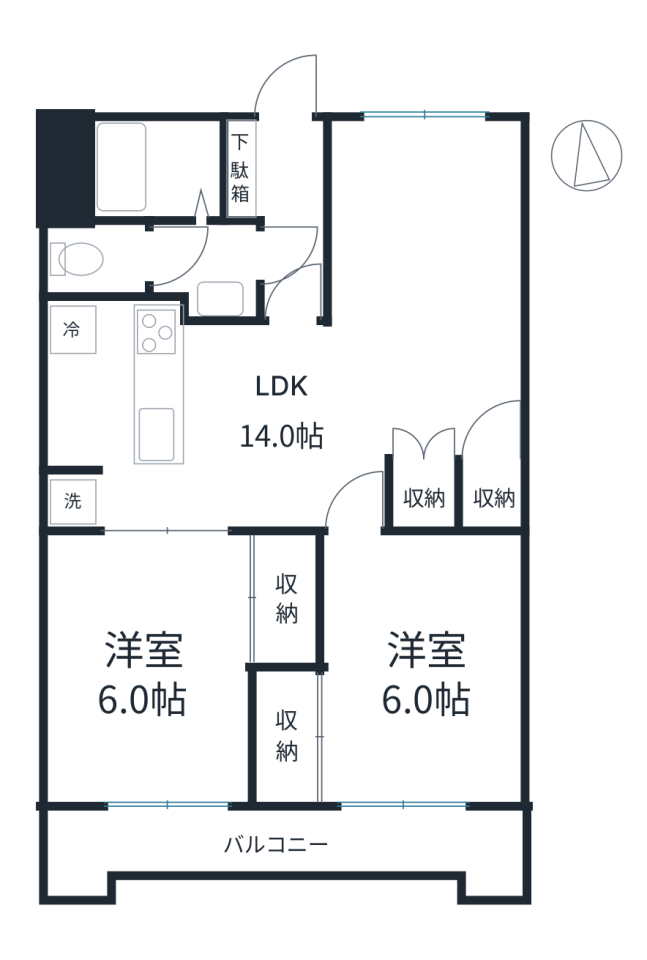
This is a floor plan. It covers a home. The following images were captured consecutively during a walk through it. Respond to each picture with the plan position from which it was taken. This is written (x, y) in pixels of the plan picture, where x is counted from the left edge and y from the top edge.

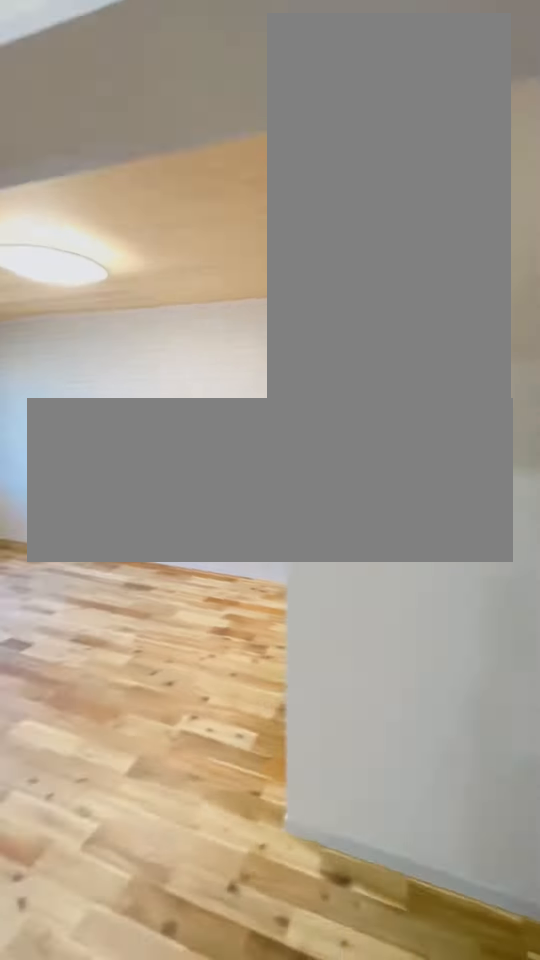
(290, 479)
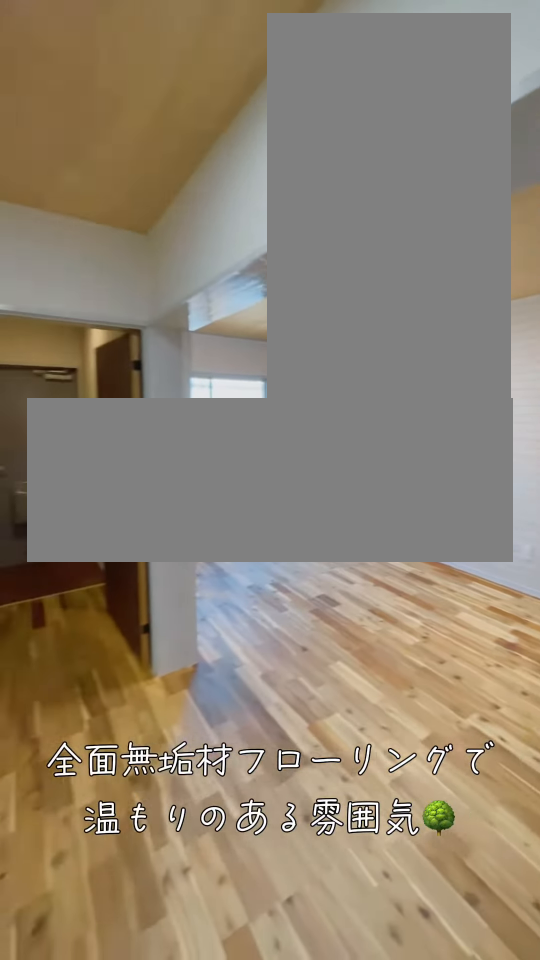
(292, 492)
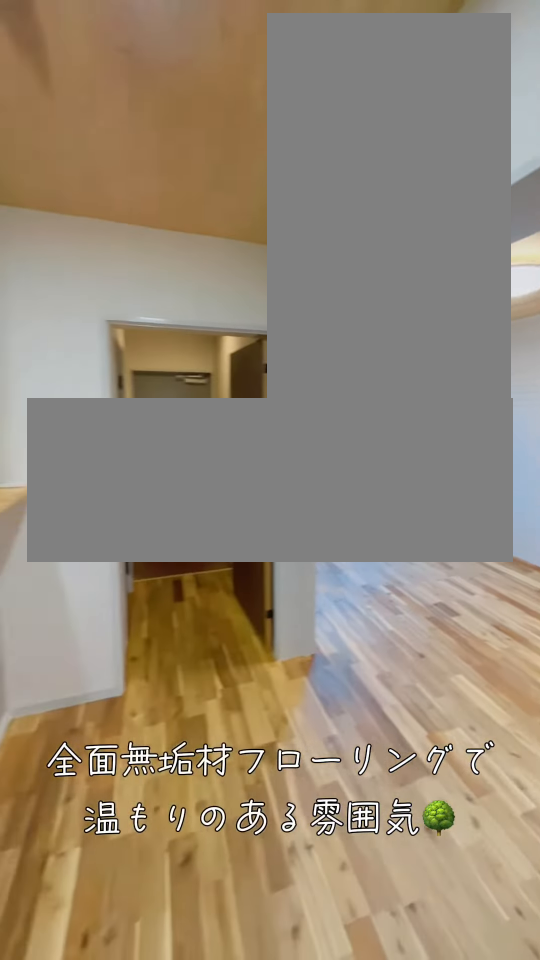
(292, 492)
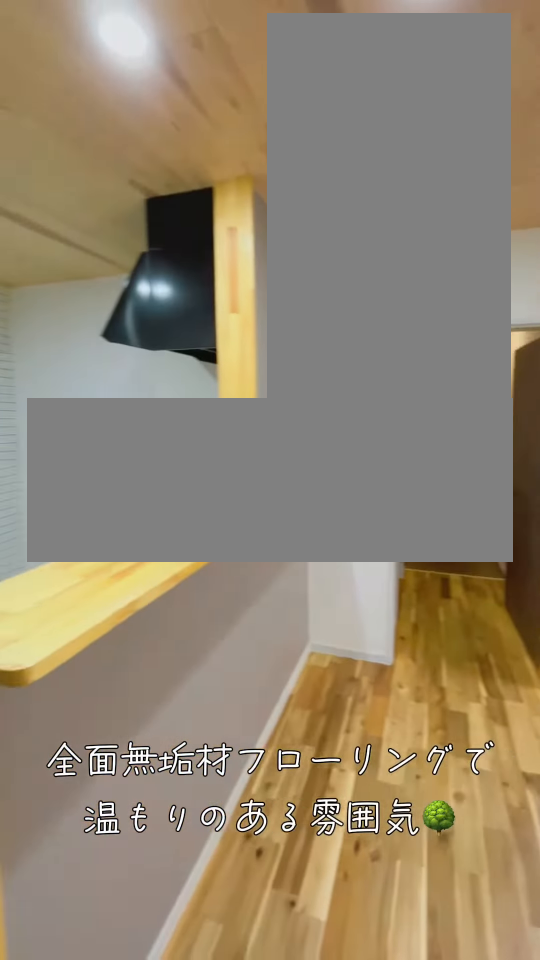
(289, 479)
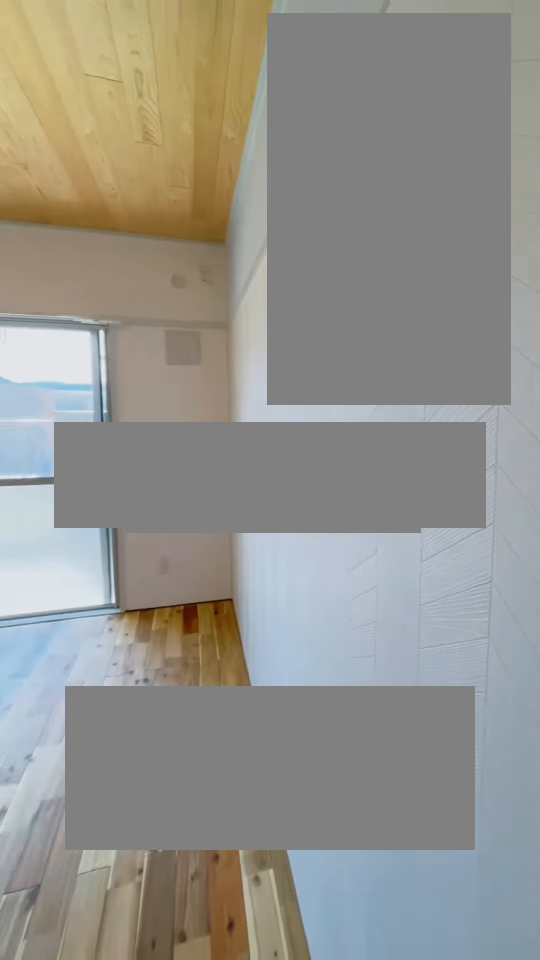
(87, 612)
